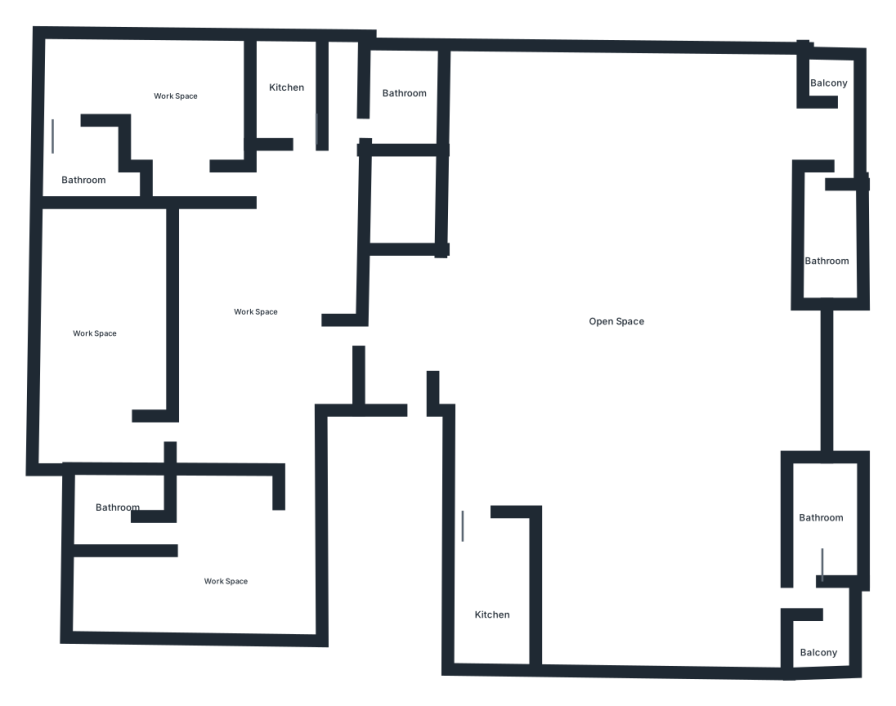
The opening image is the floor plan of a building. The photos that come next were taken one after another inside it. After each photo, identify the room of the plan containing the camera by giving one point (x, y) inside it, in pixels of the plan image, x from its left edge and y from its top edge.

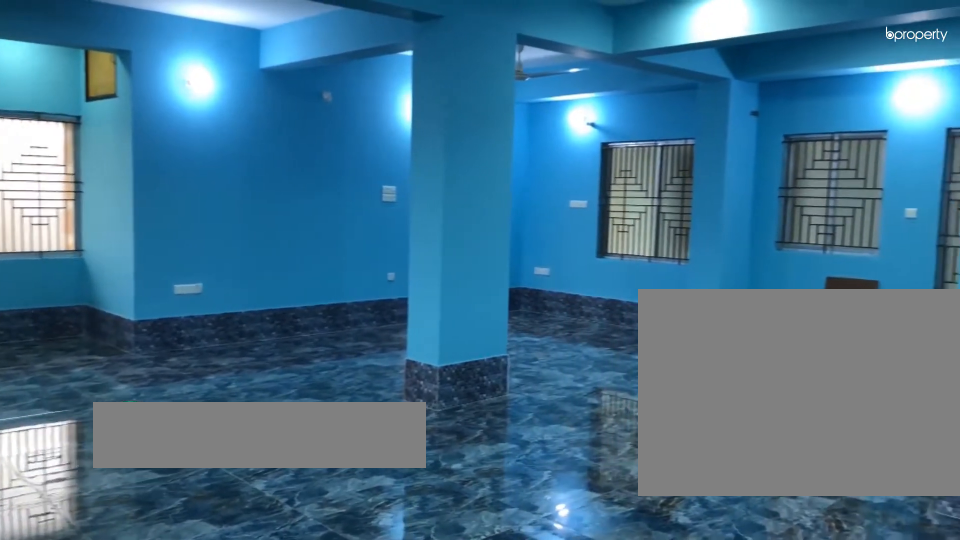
(636, 287)
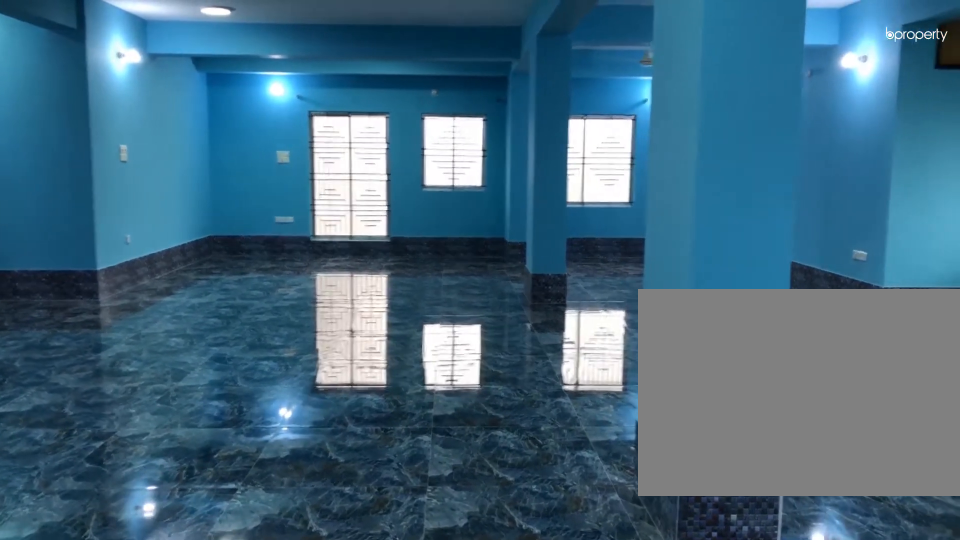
(636, 286)
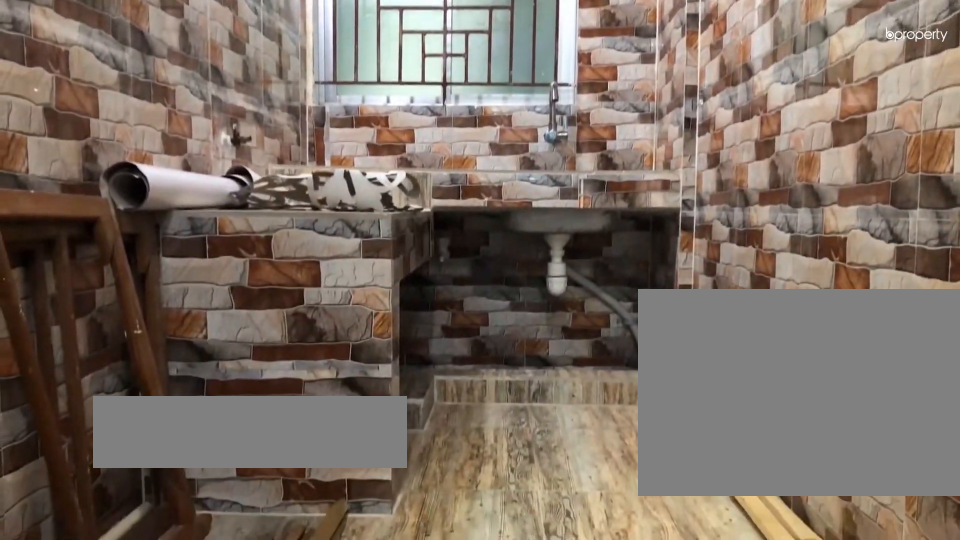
(500, 591)
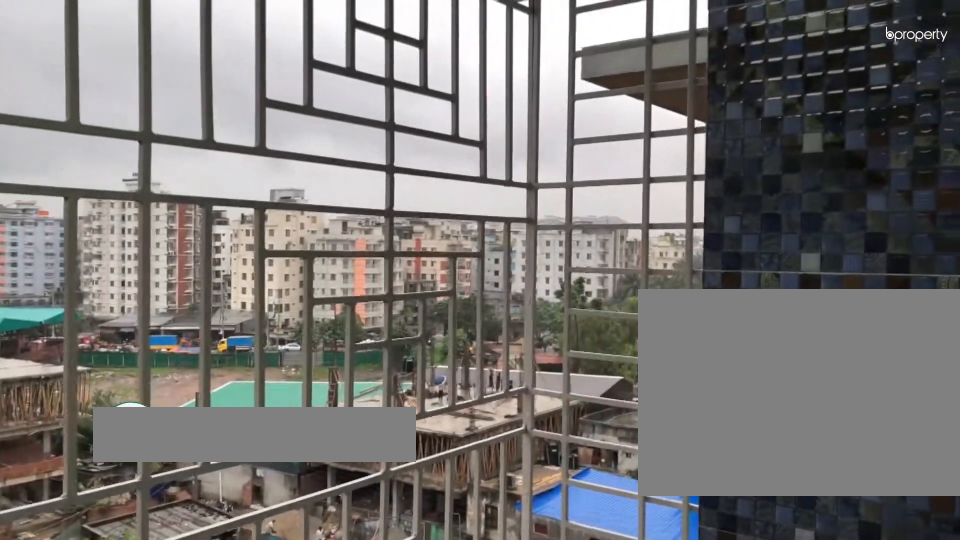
(824, 643)
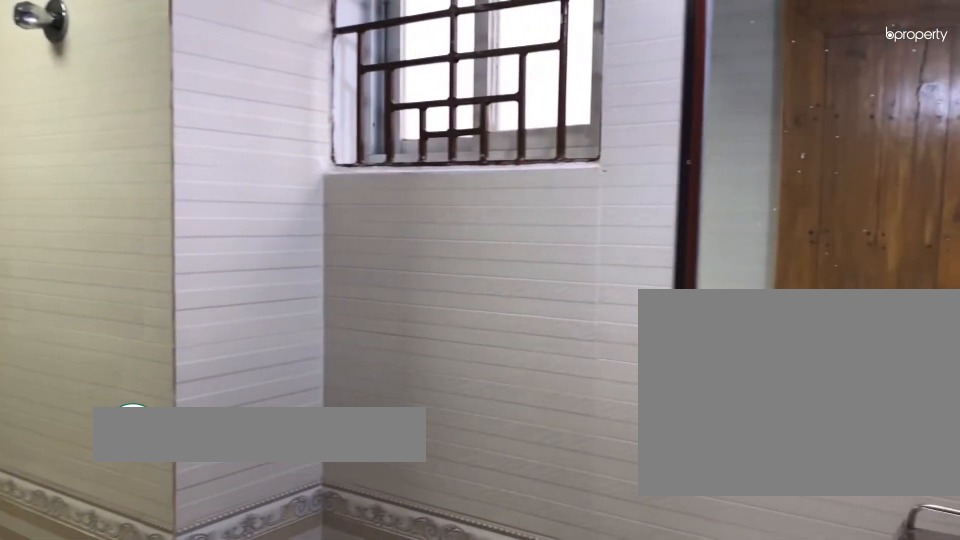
(824, 561)
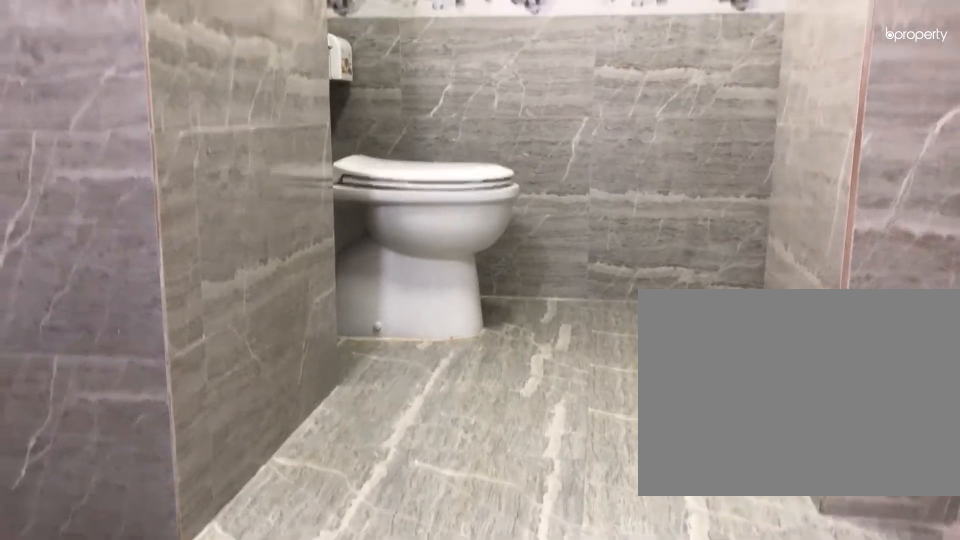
(838, 236)
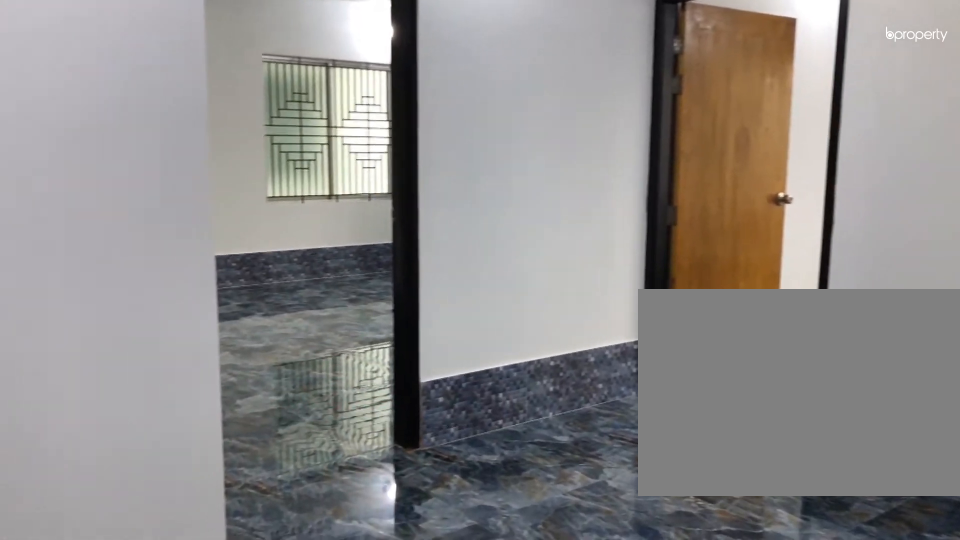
(271, 290)
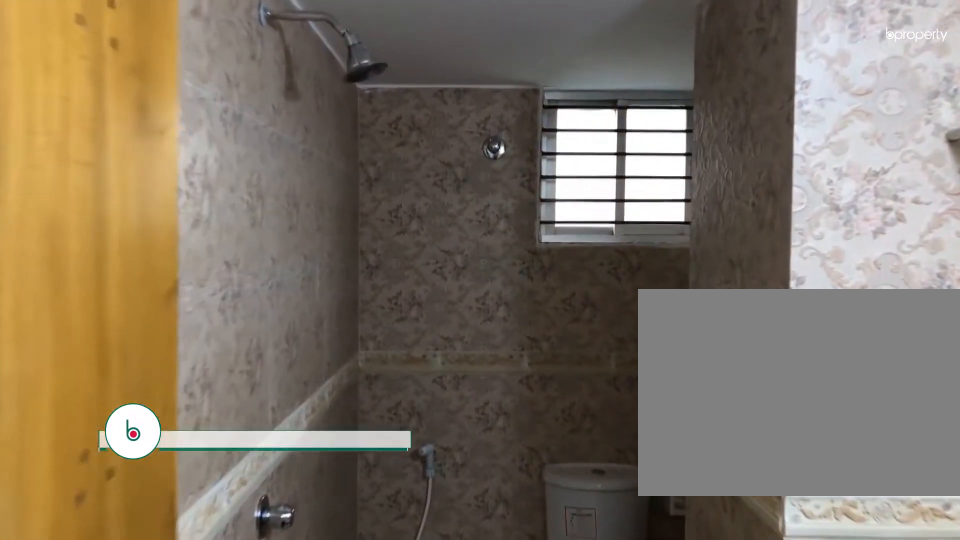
(112, 515)
